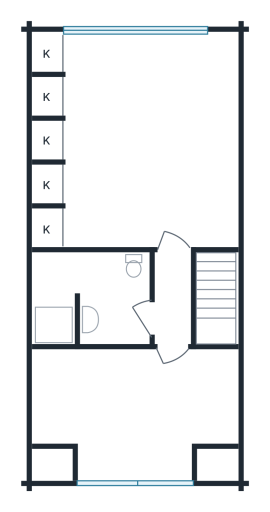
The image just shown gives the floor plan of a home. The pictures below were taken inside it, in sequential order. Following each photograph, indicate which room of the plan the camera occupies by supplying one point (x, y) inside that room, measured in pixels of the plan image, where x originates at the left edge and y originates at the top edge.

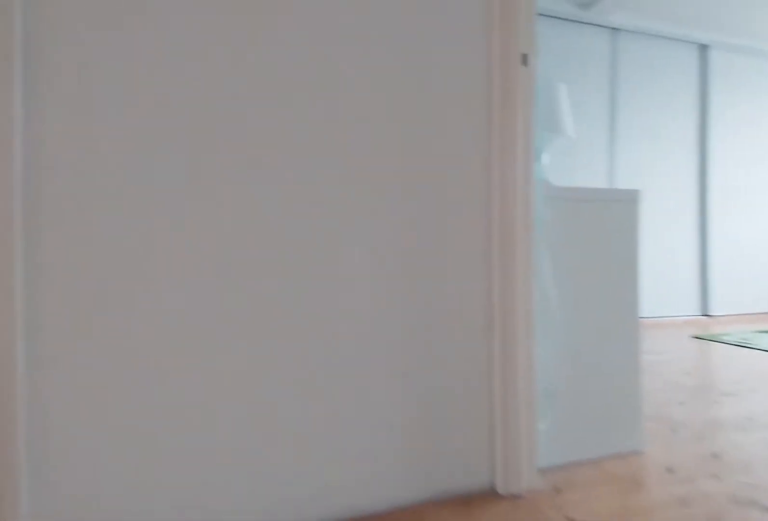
(178, 300)
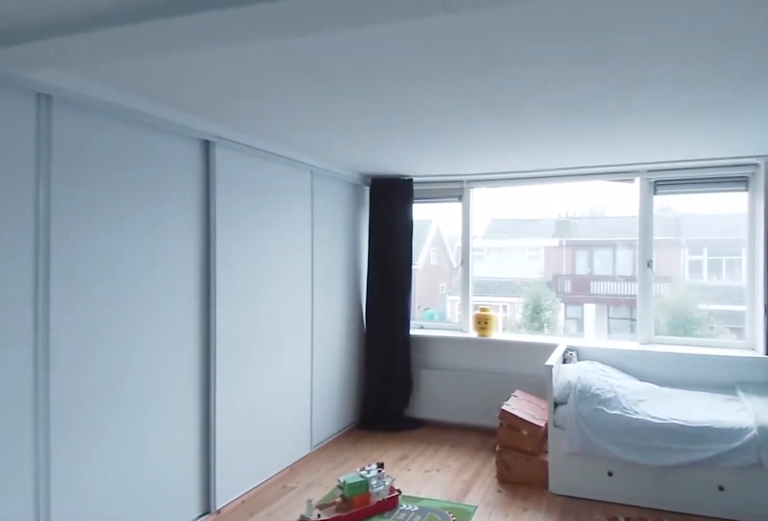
(139, 91)
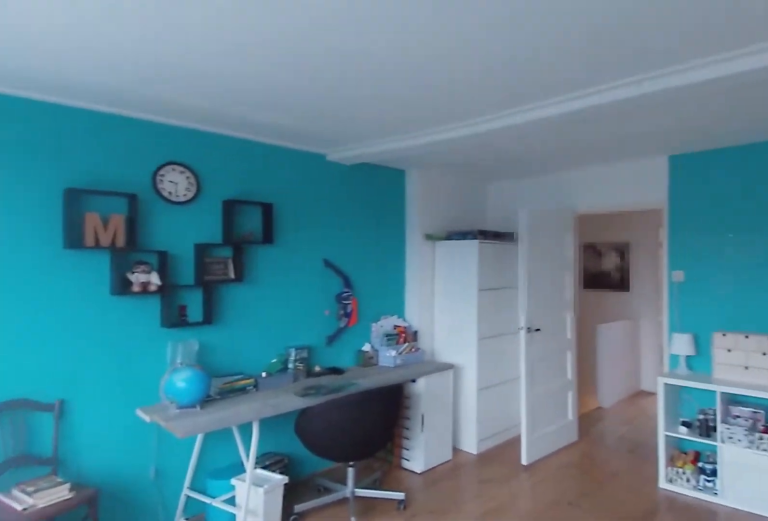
(139, 91)
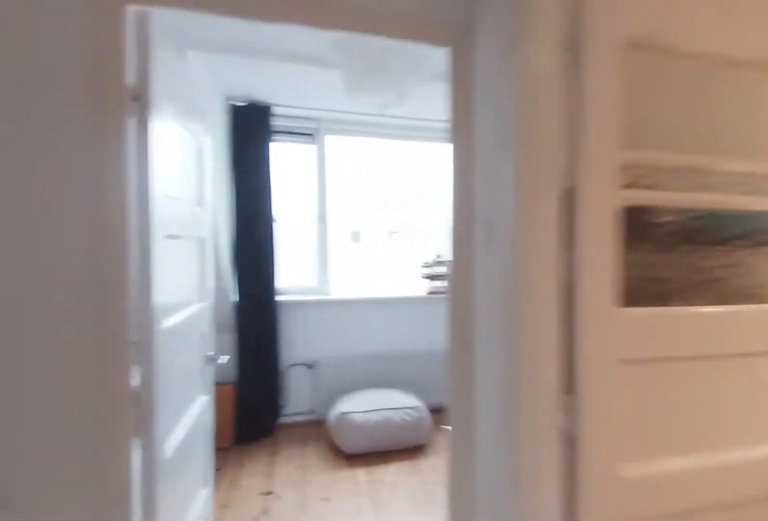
(178, 300)
